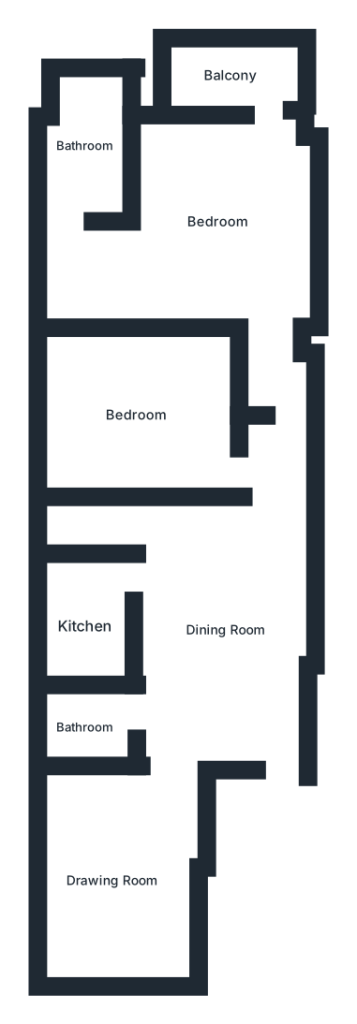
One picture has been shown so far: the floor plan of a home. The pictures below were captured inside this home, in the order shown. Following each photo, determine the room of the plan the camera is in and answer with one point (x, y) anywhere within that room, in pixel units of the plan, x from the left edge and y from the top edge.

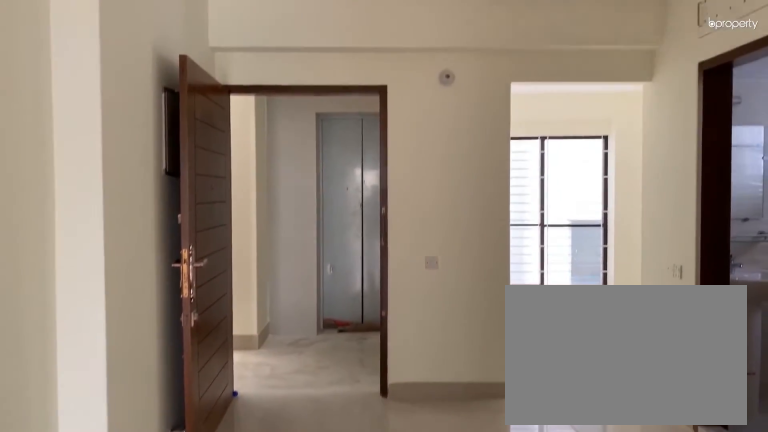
(224, 621)
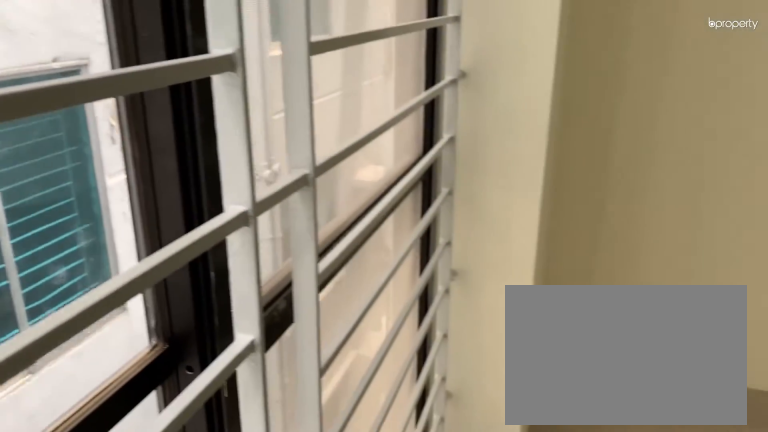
(113, 880)
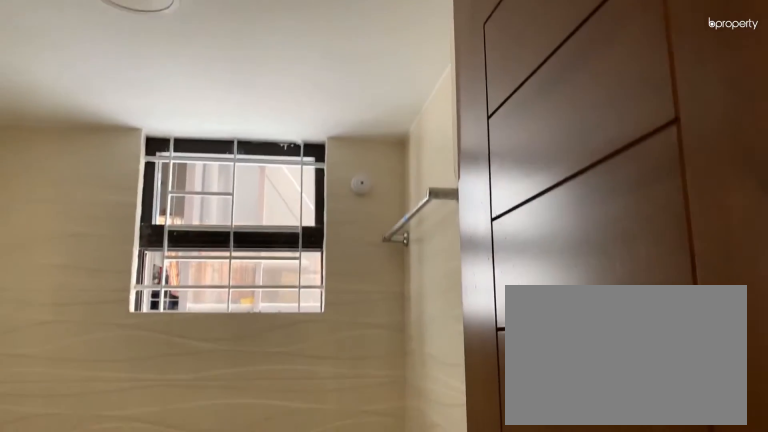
(87, 725)
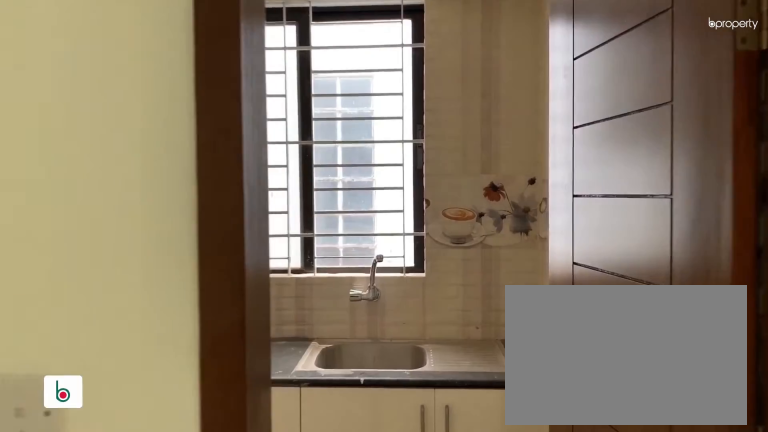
(85, 621)
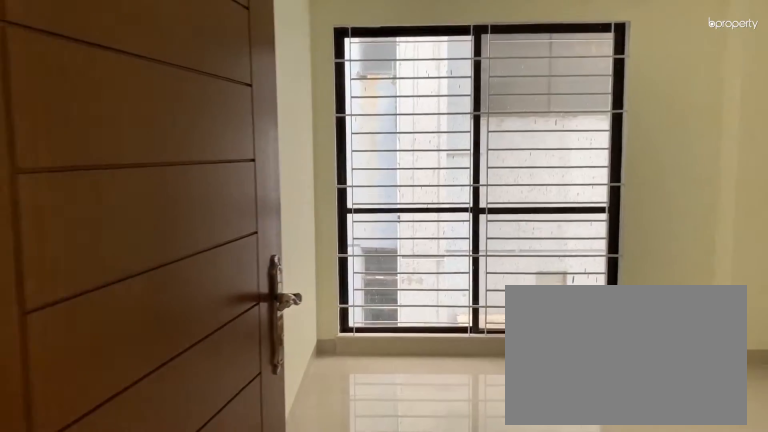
(136, 415)
